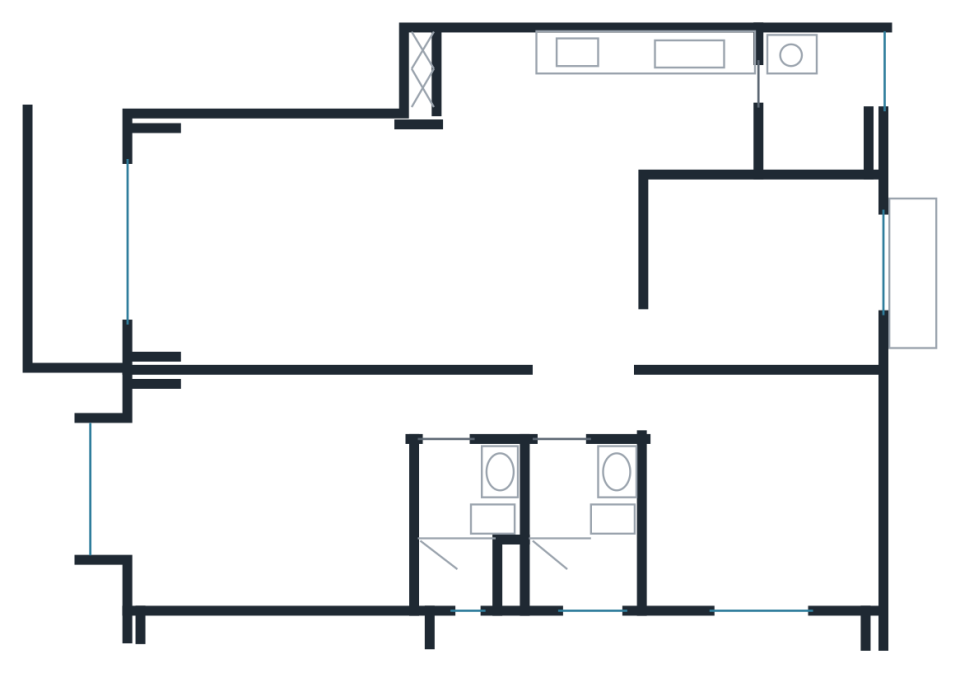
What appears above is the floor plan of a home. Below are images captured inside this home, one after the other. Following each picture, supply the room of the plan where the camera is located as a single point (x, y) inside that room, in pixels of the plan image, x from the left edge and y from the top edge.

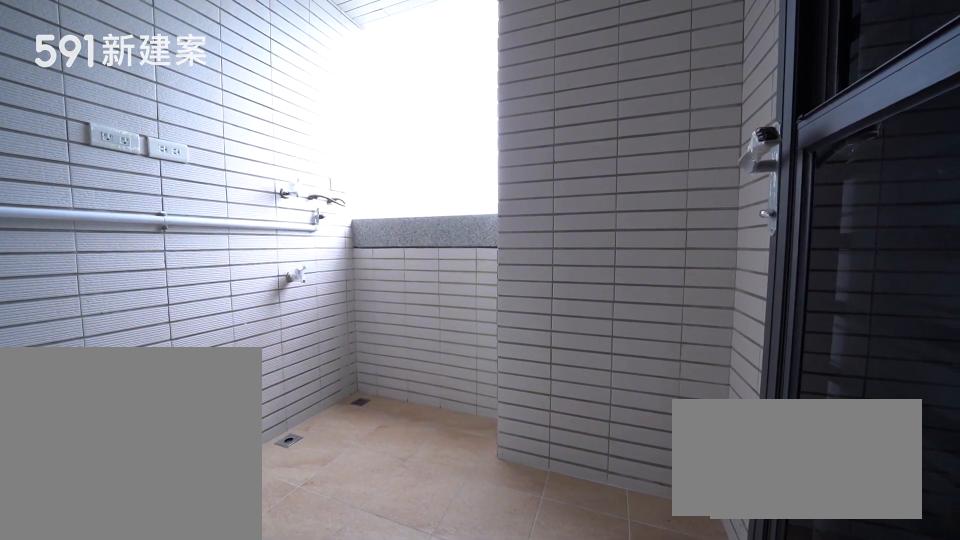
(819, 99)
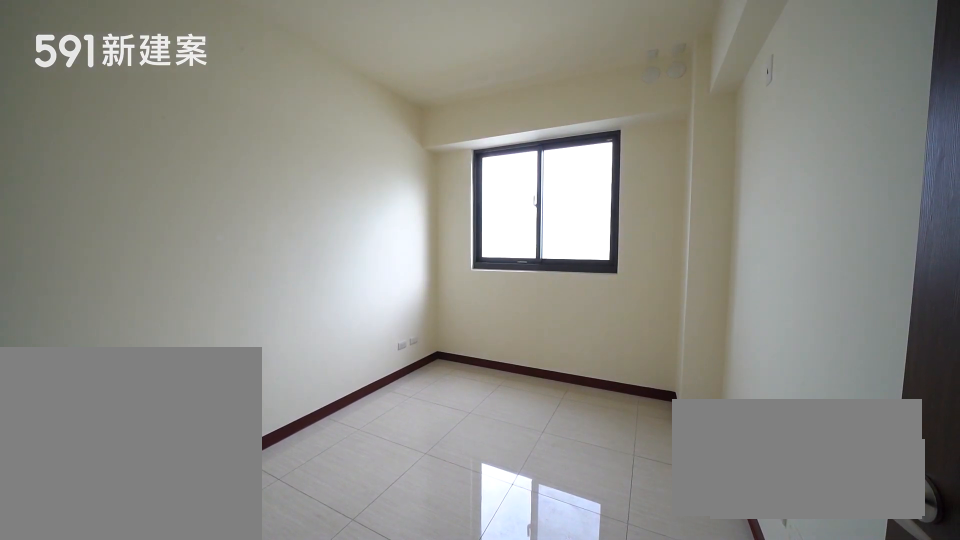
(767, 272)
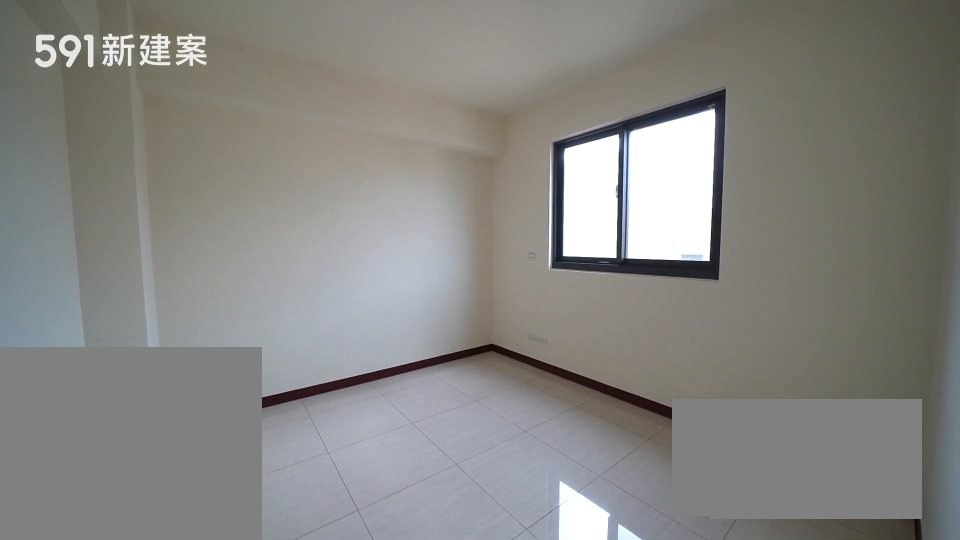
(765, 498)
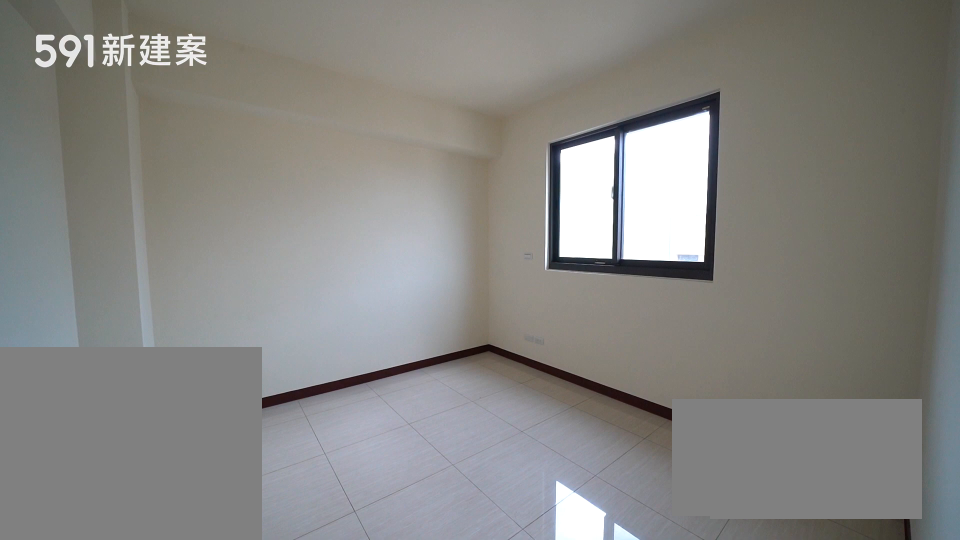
(765, 498)
